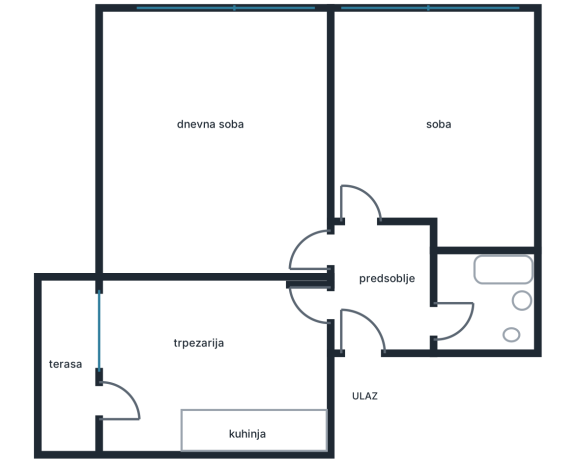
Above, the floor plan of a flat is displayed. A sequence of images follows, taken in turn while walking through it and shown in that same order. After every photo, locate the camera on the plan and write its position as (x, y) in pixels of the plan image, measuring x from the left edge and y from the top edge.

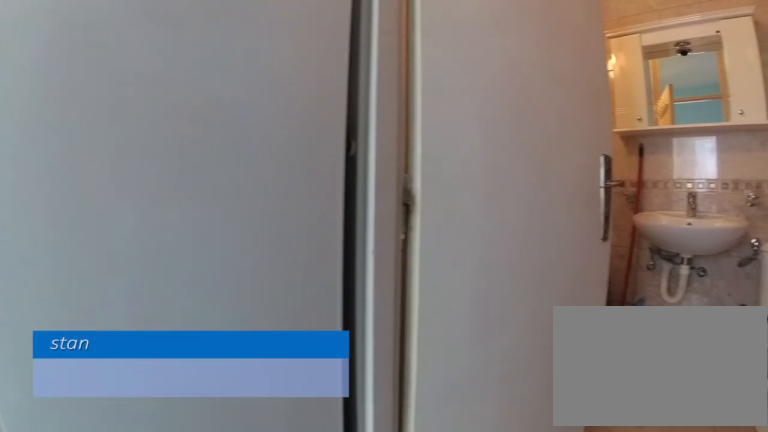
(386, 335)
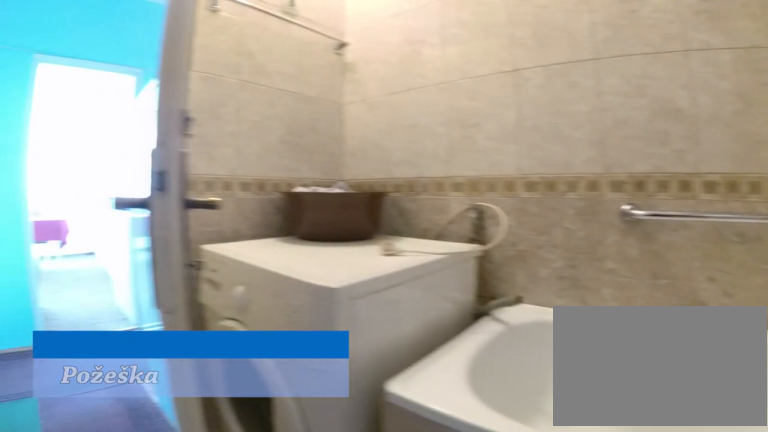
(500, 337)
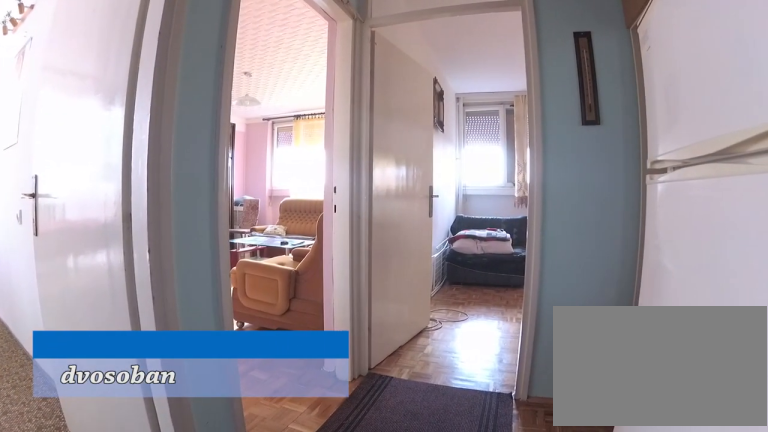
(391, 338)
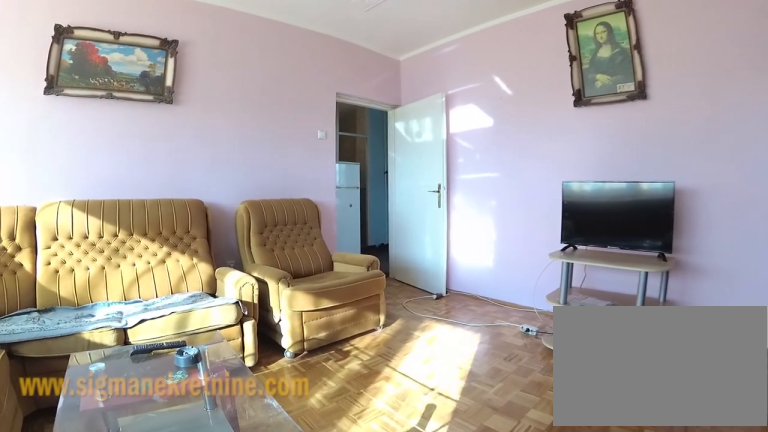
(182, 116)
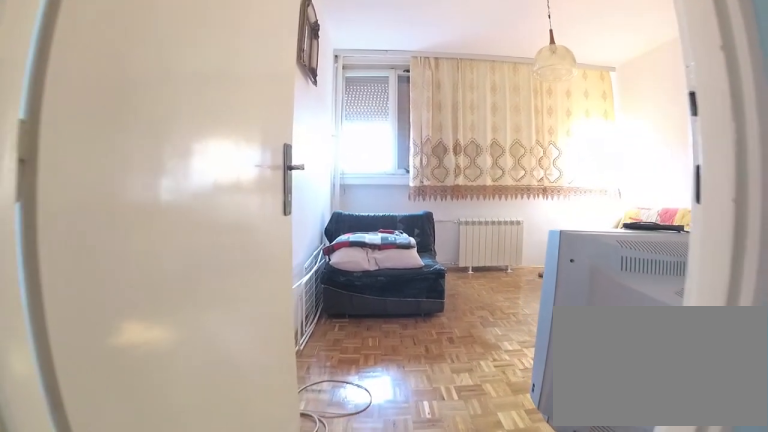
(368, 258)
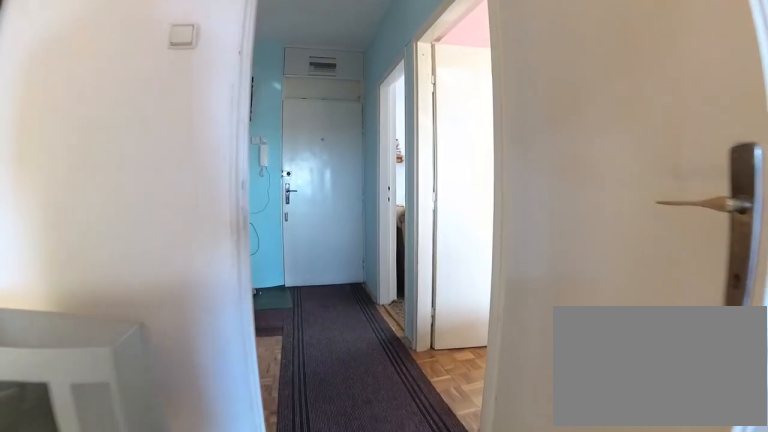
(382, 151)
